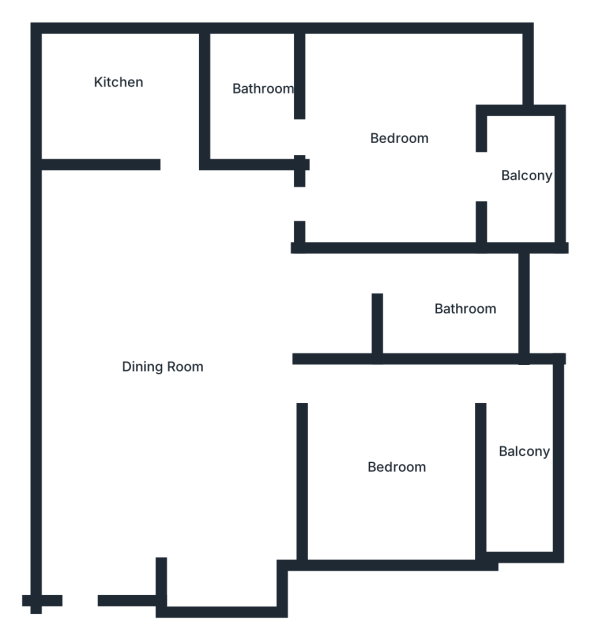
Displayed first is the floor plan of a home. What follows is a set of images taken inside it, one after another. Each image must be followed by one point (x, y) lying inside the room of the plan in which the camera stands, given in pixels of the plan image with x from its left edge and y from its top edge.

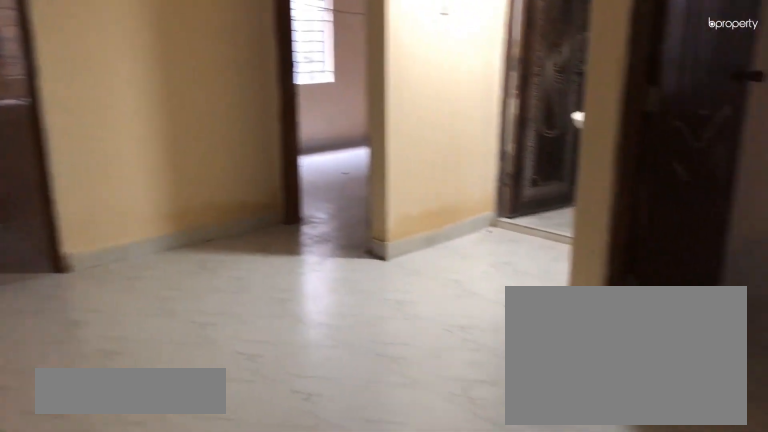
(181, 324)
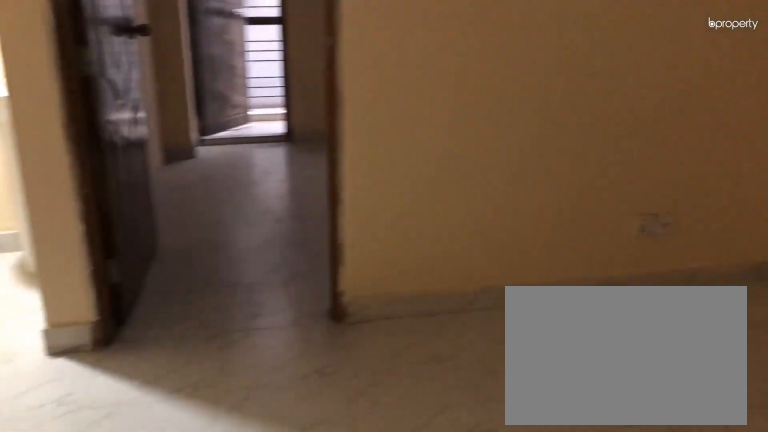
(181, 324)
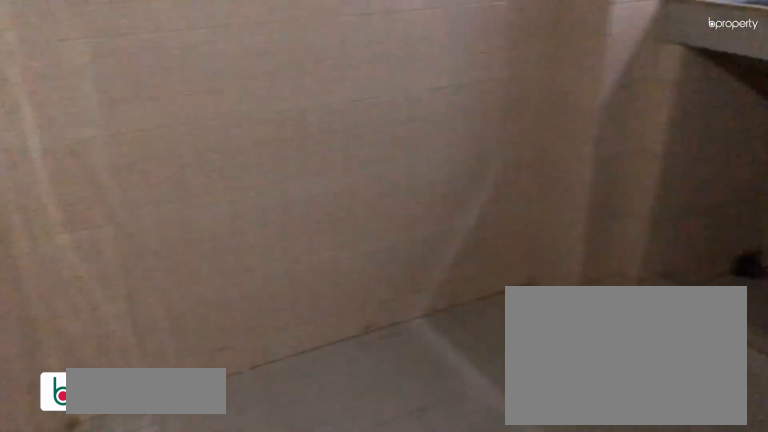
(136, 86)
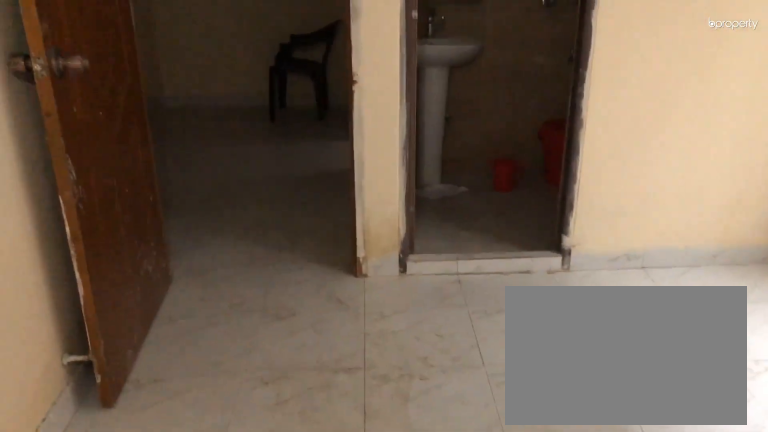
(359, 132)
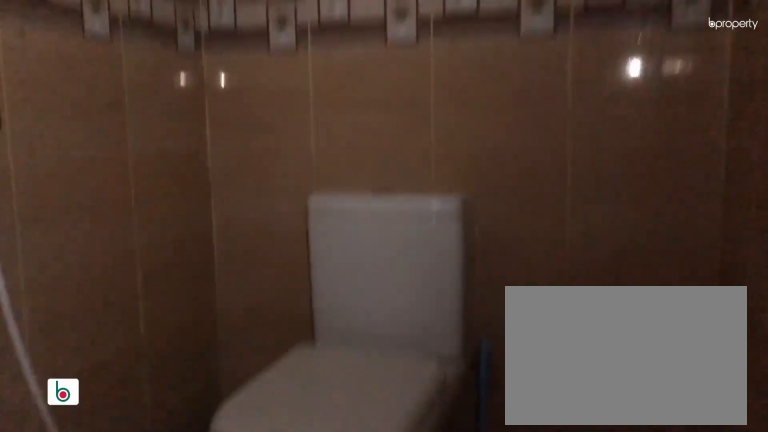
(252, 105)
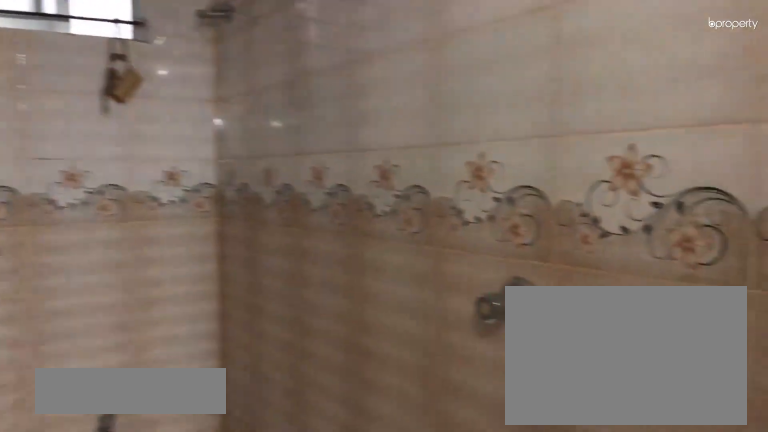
(451, 300)
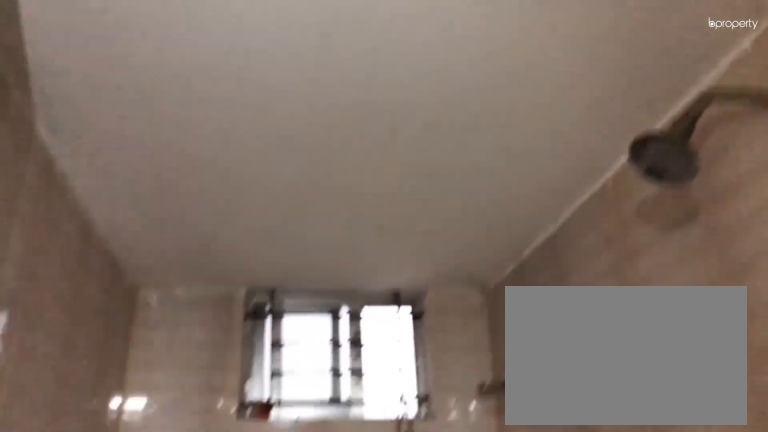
(451, 300)
